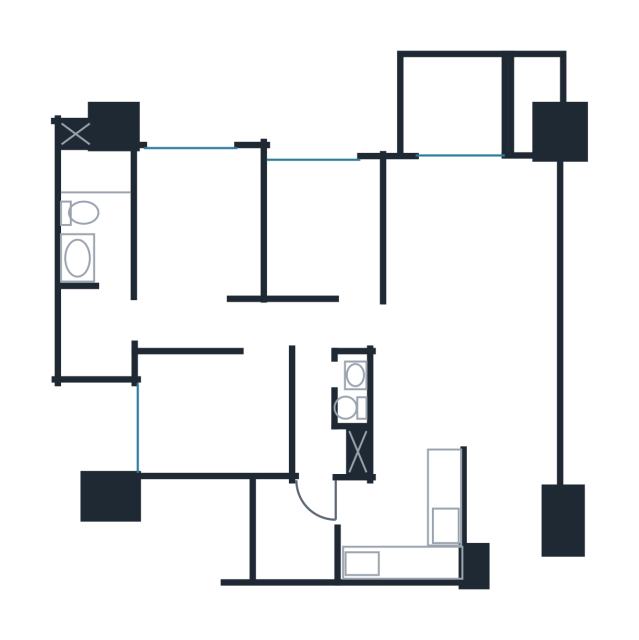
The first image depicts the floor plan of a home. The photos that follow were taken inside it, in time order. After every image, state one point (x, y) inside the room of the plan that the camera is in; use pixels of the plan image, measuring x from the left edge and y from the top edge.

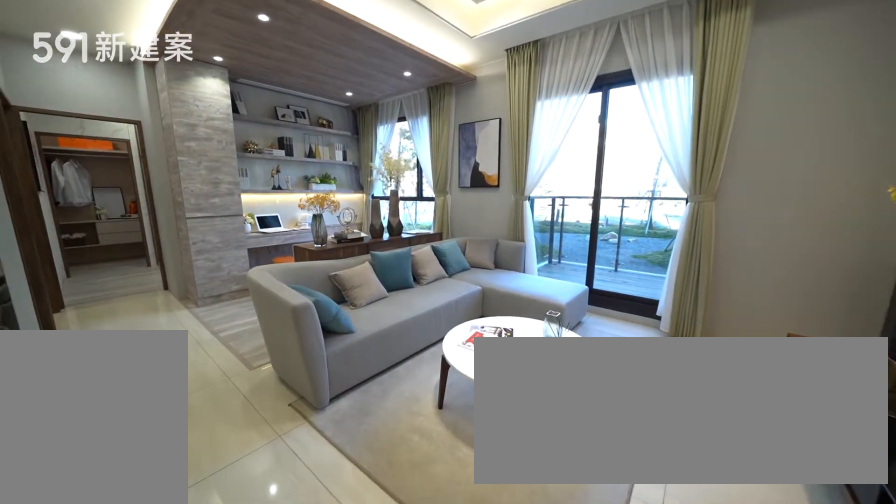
(514, 495)
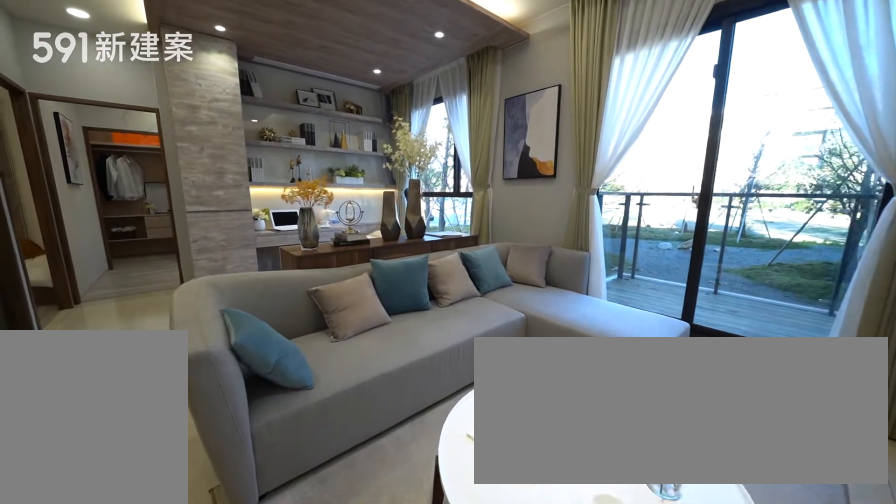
(514, 495)
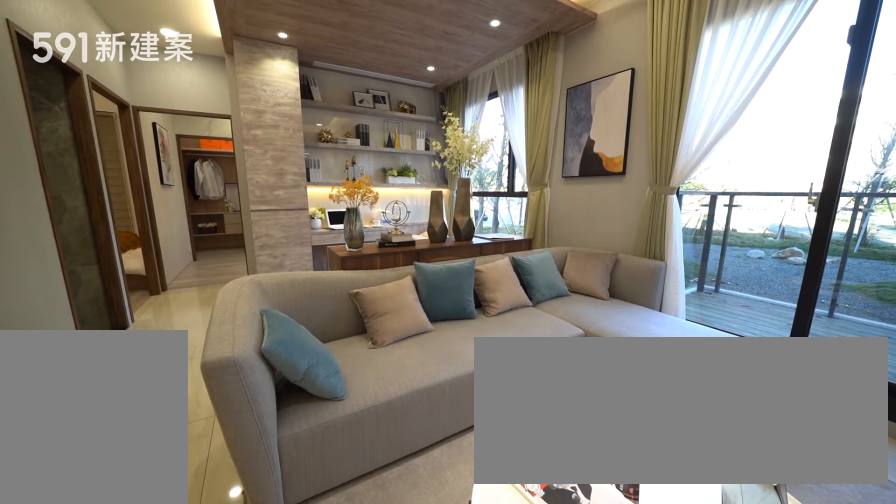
(476, 231)
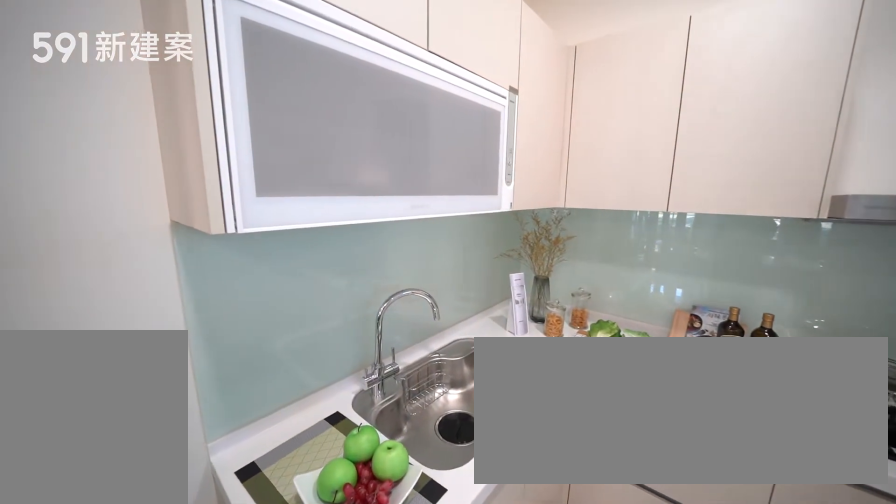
(404, 528)
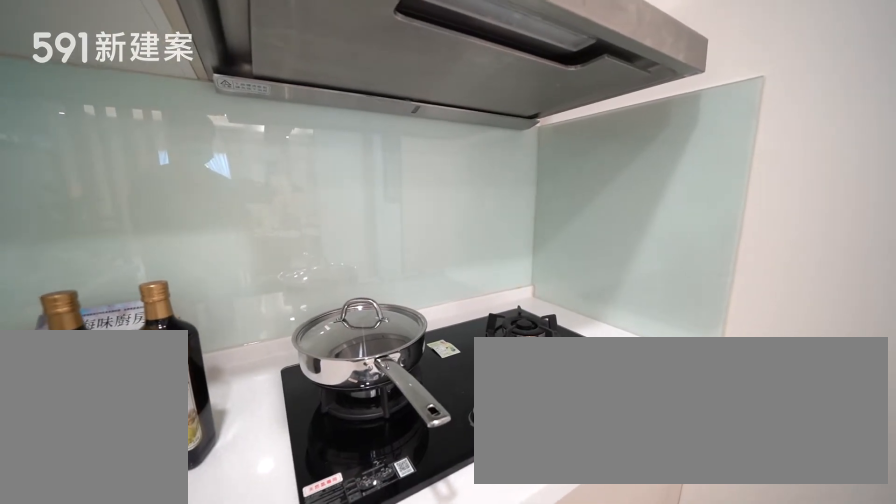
(404, 528)
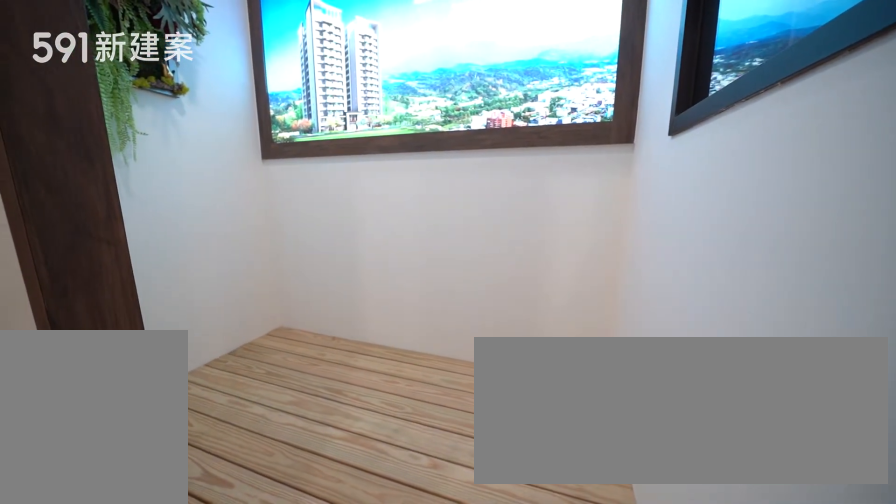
(294, 527)
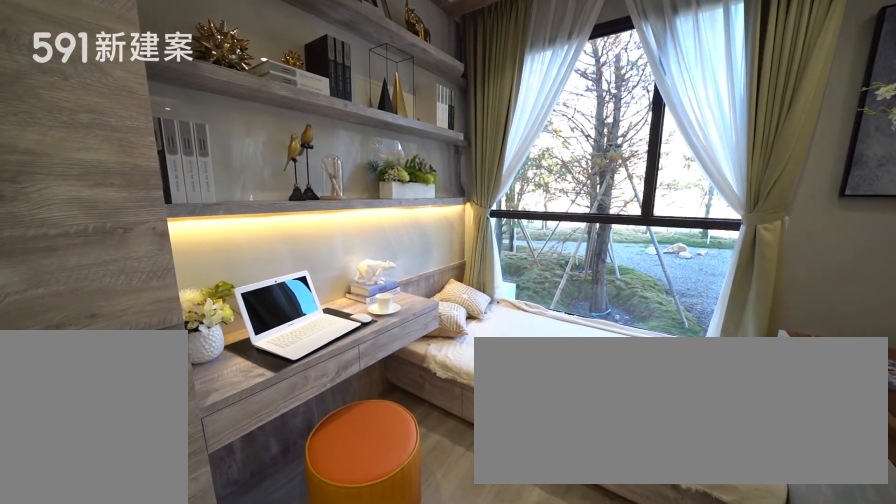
(324, 226)
